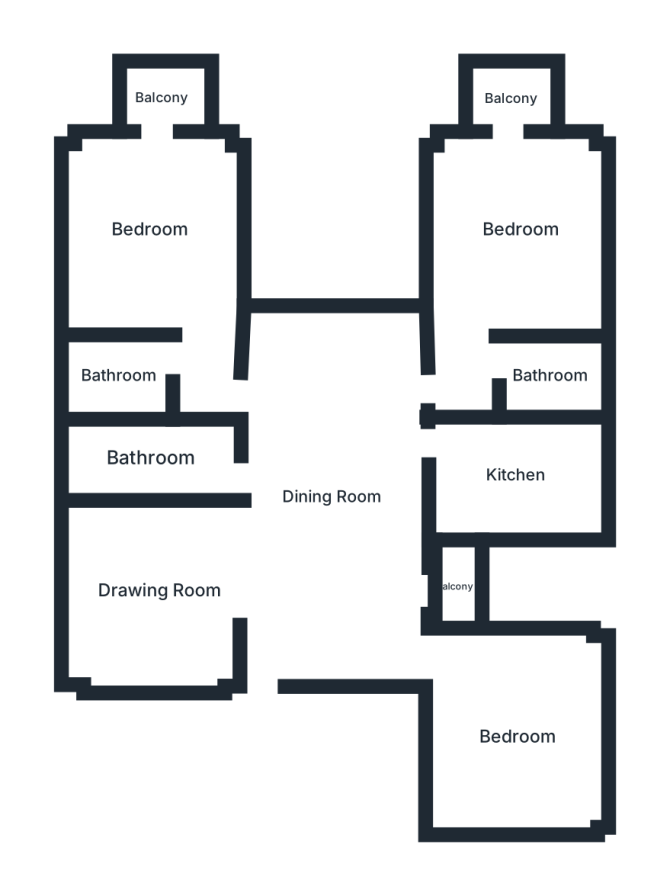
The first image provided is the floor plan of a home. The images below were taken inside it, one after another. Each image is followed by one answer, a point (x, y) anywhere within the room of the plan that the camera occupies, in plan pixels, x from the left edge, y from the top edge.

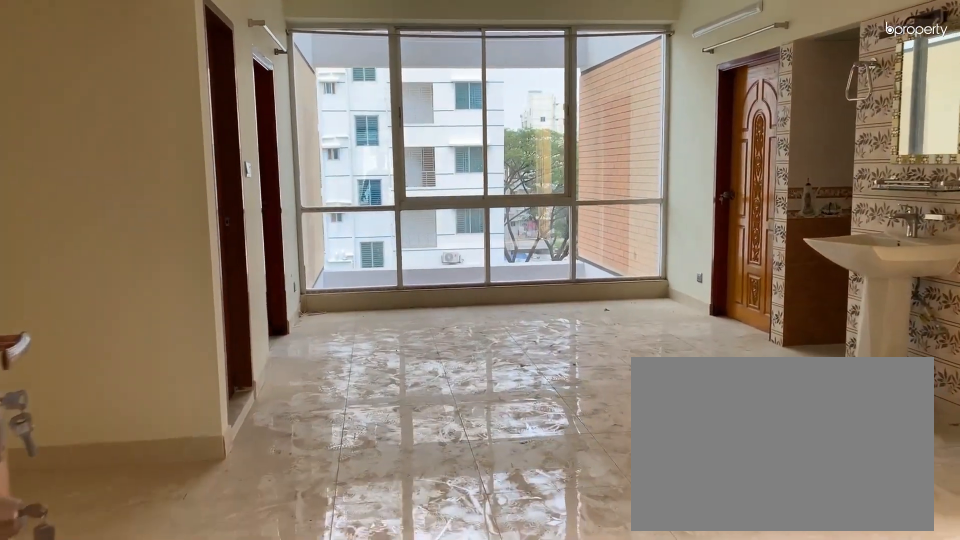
(327, 493)
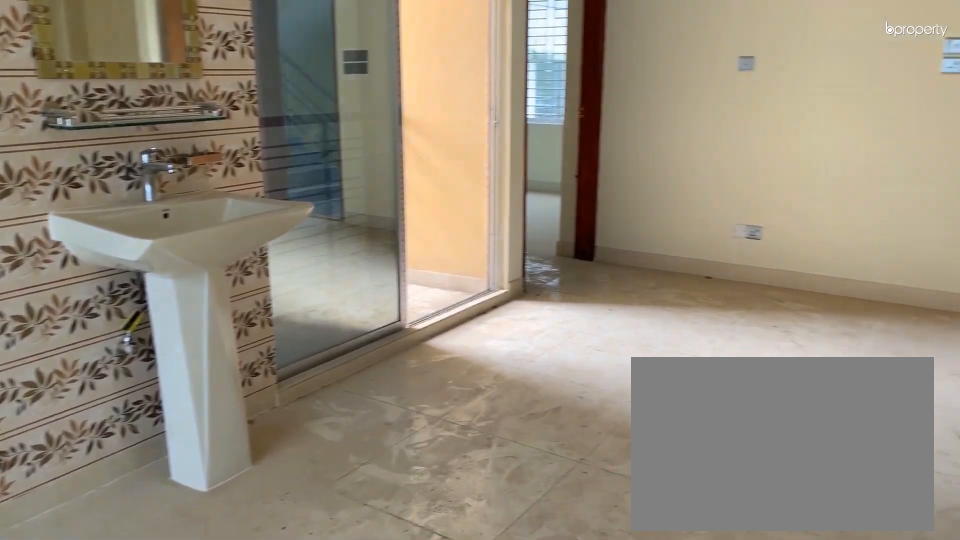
(327, 493)
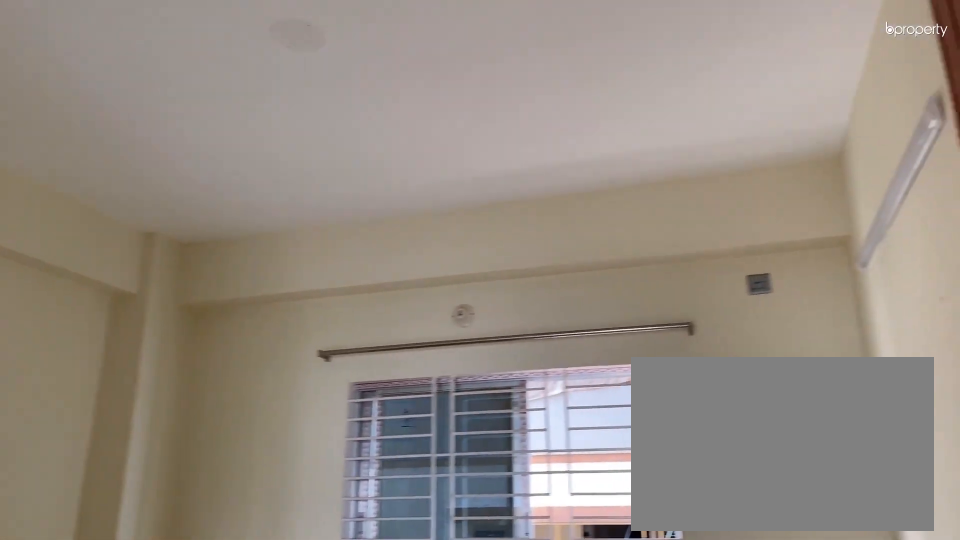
(160, 591)
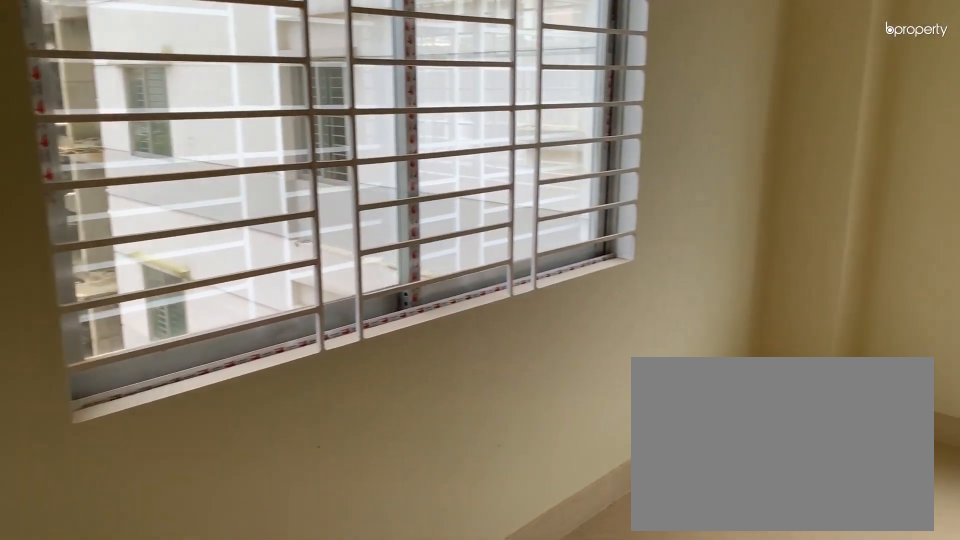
(517, 733)
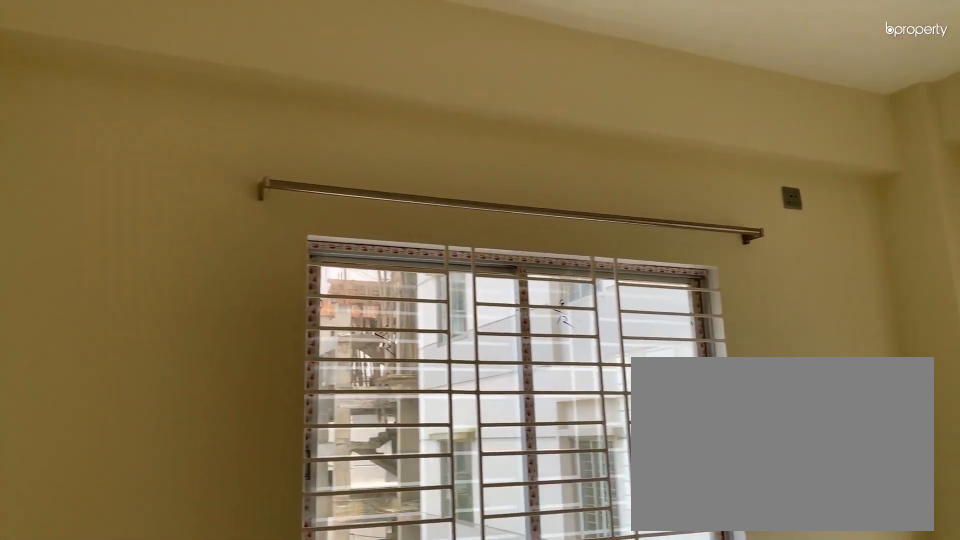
(517, 733)
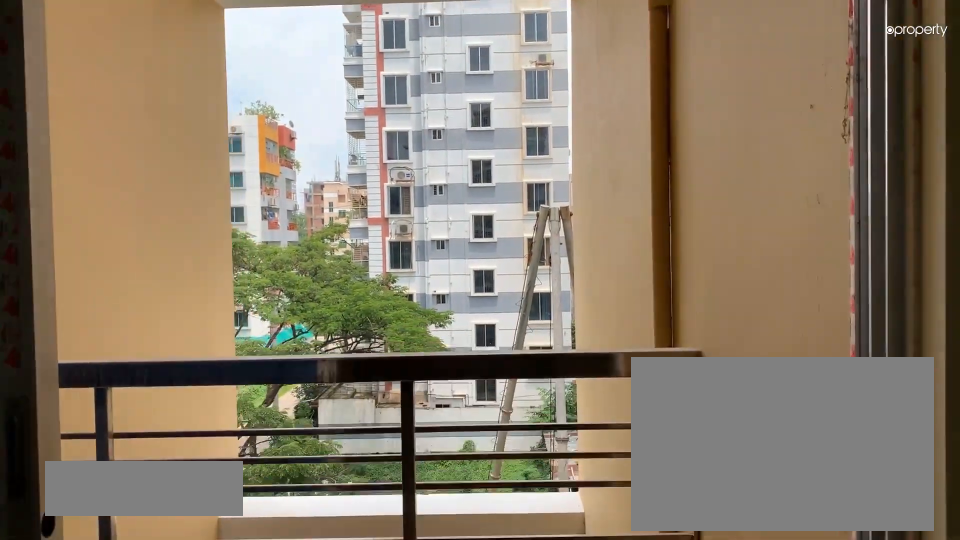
(451, 588)
